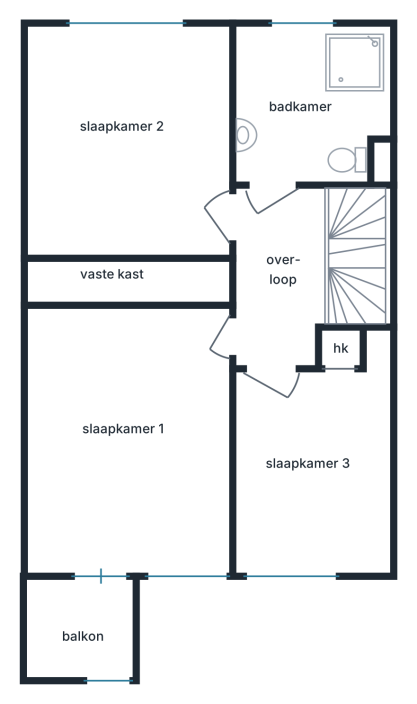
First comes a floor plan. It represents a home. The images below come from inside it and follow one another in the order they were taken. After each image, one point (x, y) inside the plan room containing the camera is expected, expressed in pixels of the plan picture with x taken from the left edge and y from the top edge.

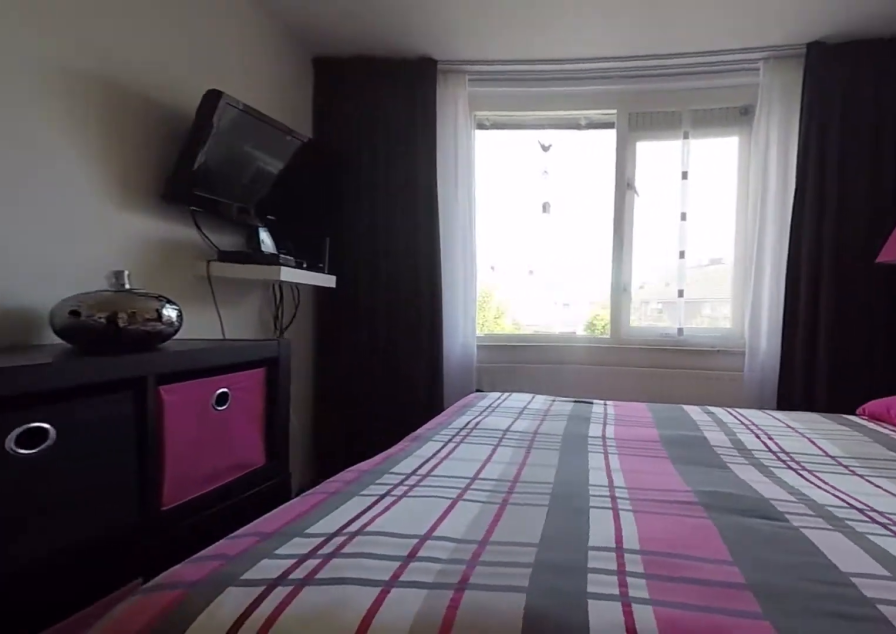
(131, 145)
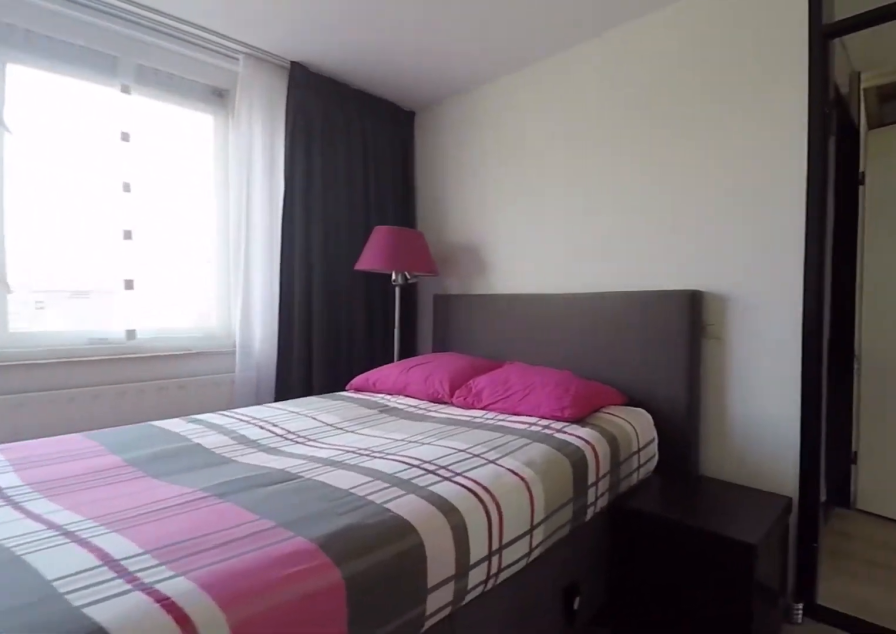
(131, 145)
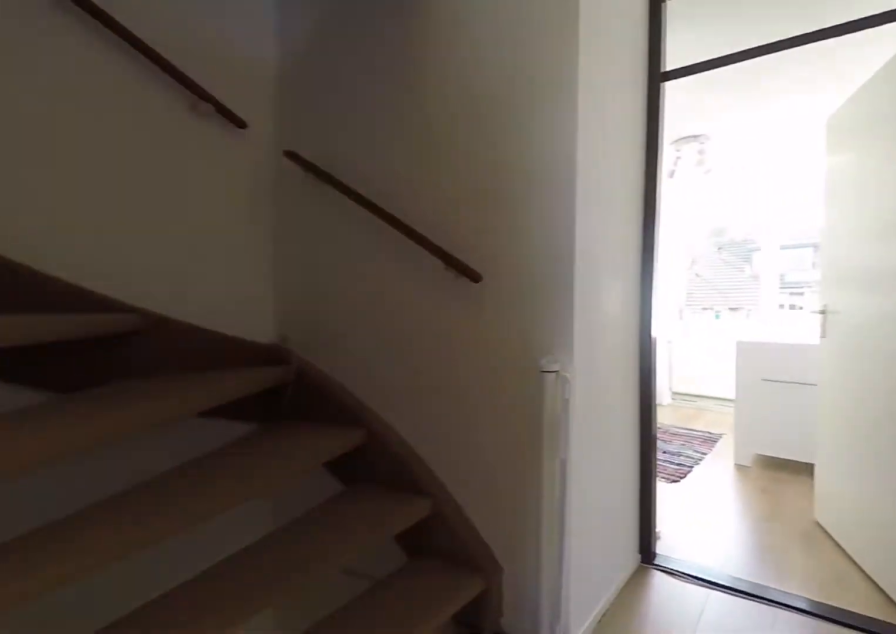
(280, 275)
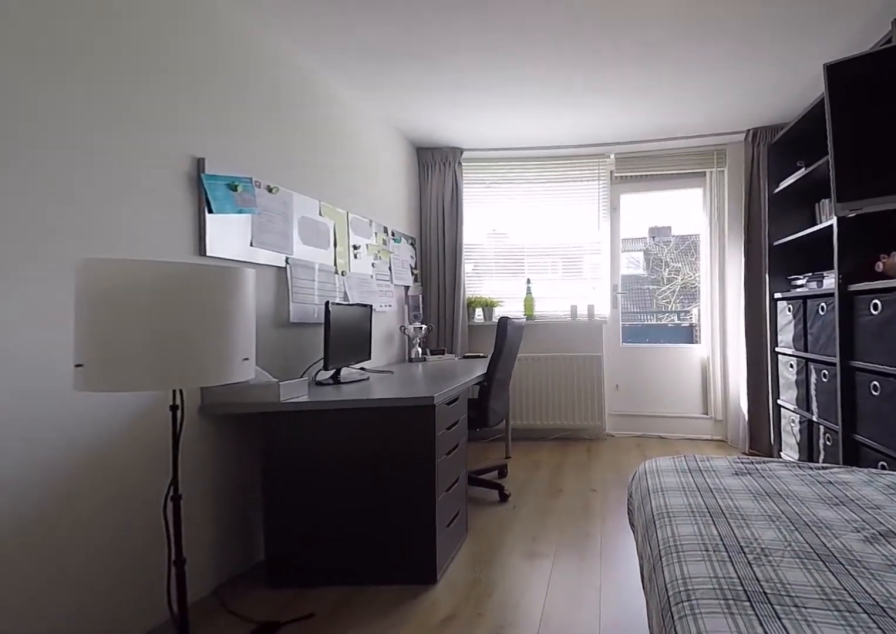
(133, 555)
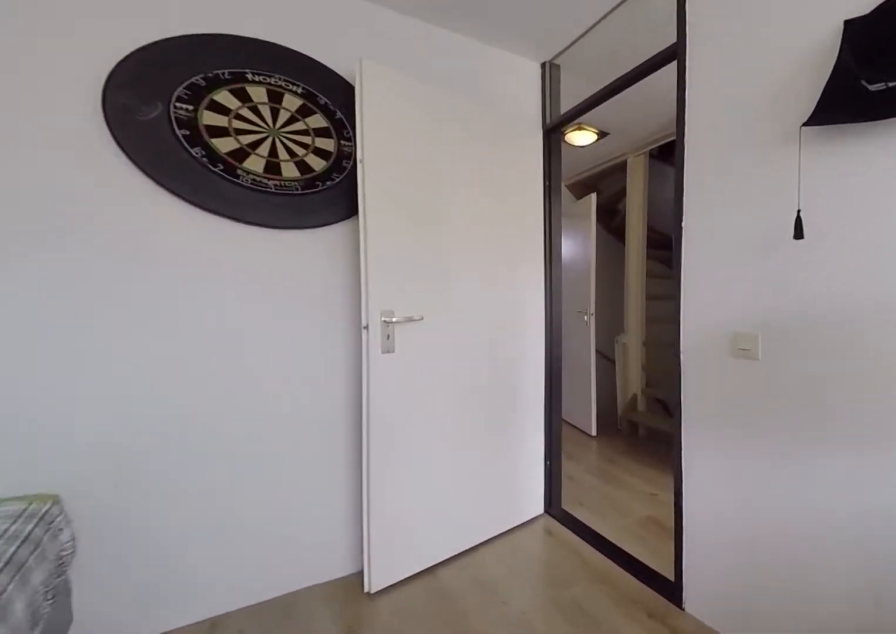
(133, 555)
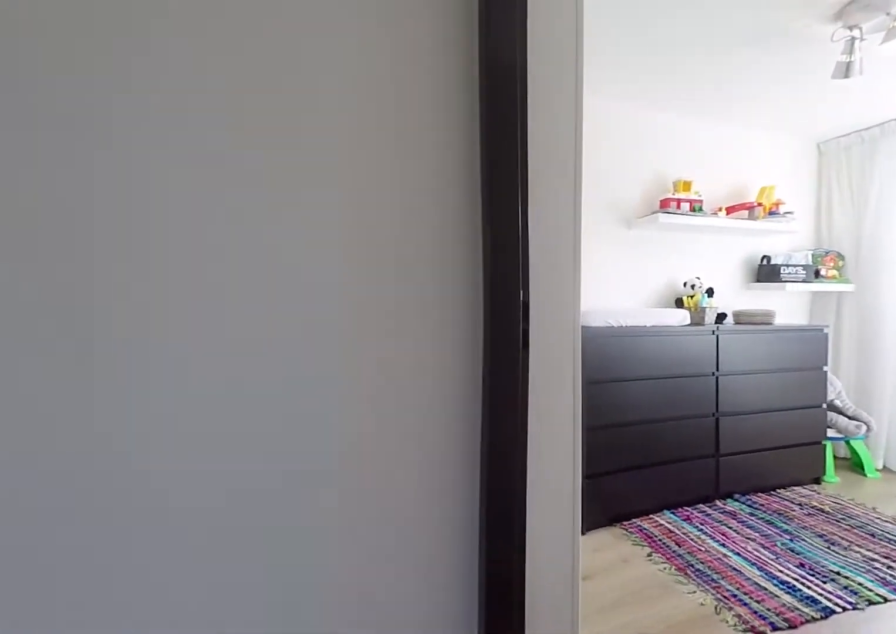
(280, 275)
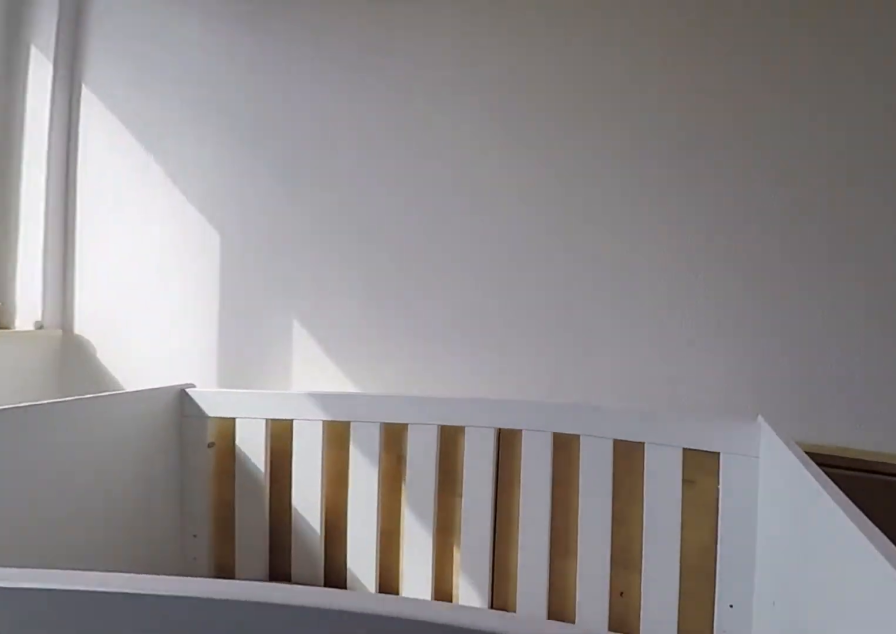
(313, 469)
